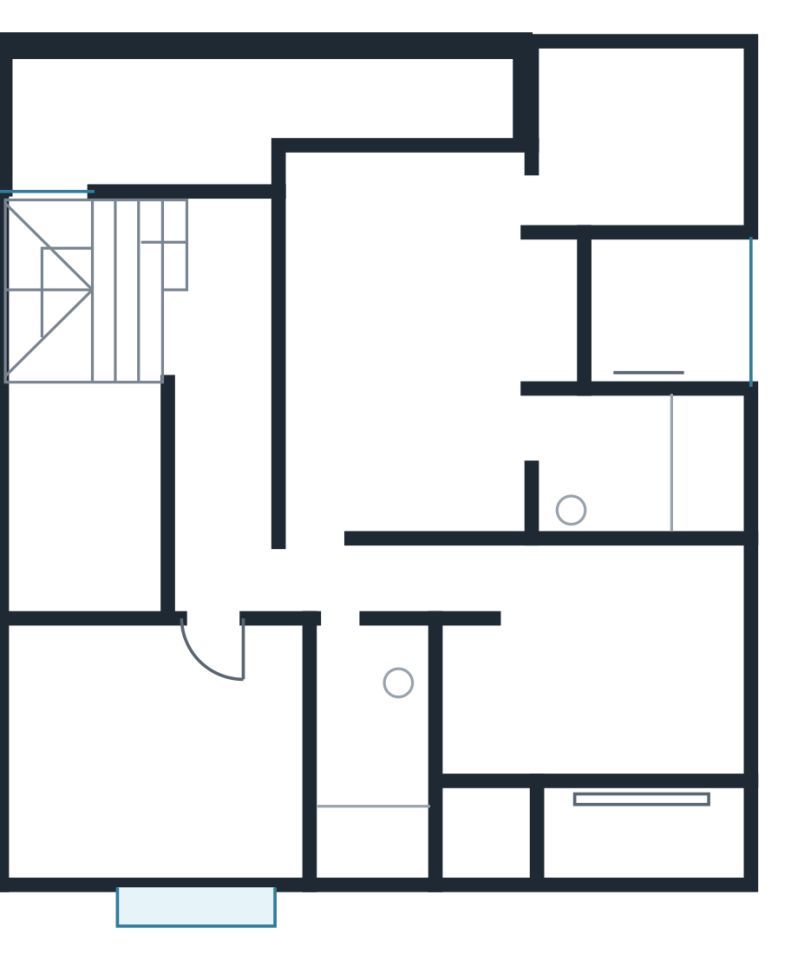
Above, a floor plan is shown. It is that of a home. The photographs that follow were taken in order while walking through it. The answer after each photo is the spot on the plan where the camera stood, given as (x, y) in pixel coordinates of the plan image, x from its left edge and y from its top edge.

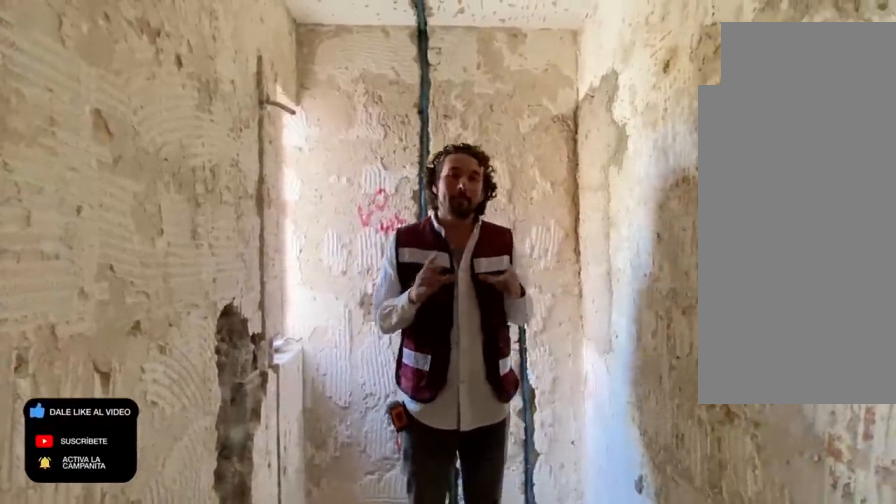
(347, 635)
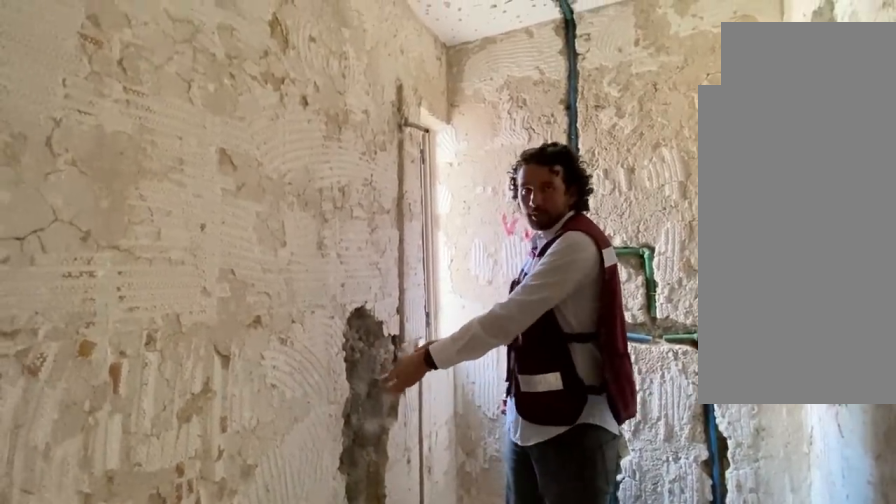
(344, 636)
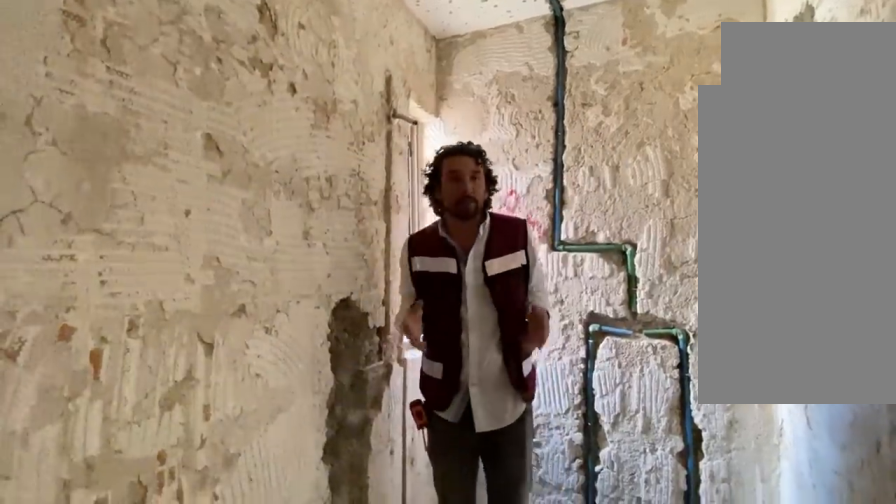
(343, 638)
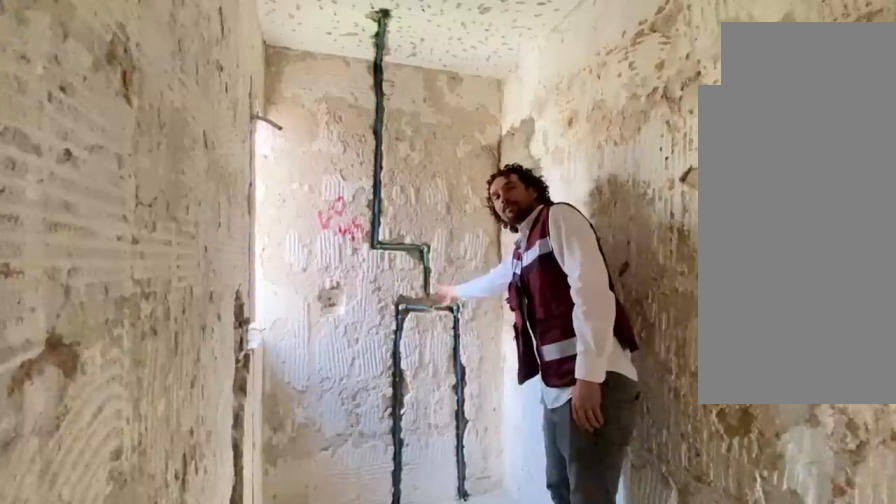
(351, 658)
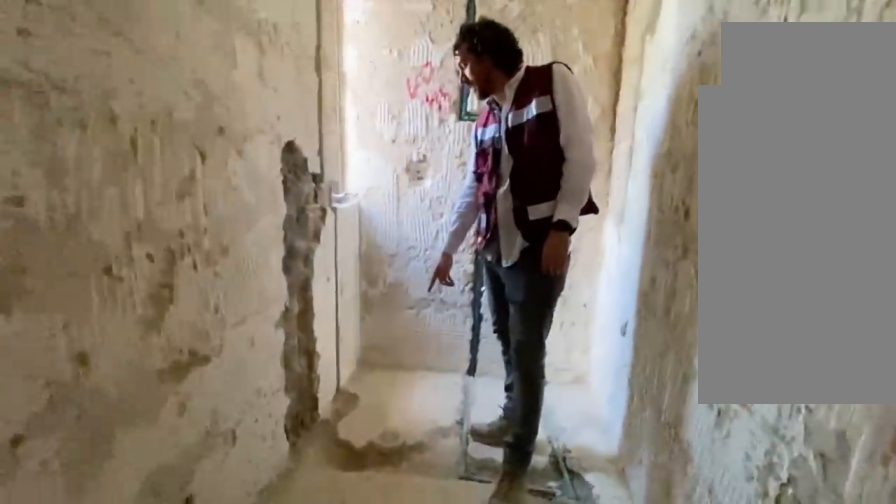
(346, 706)
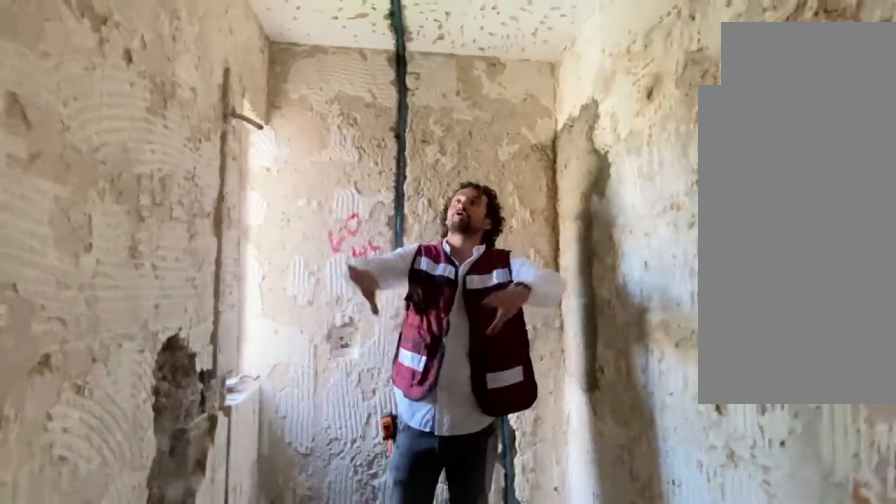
(357, 747)
